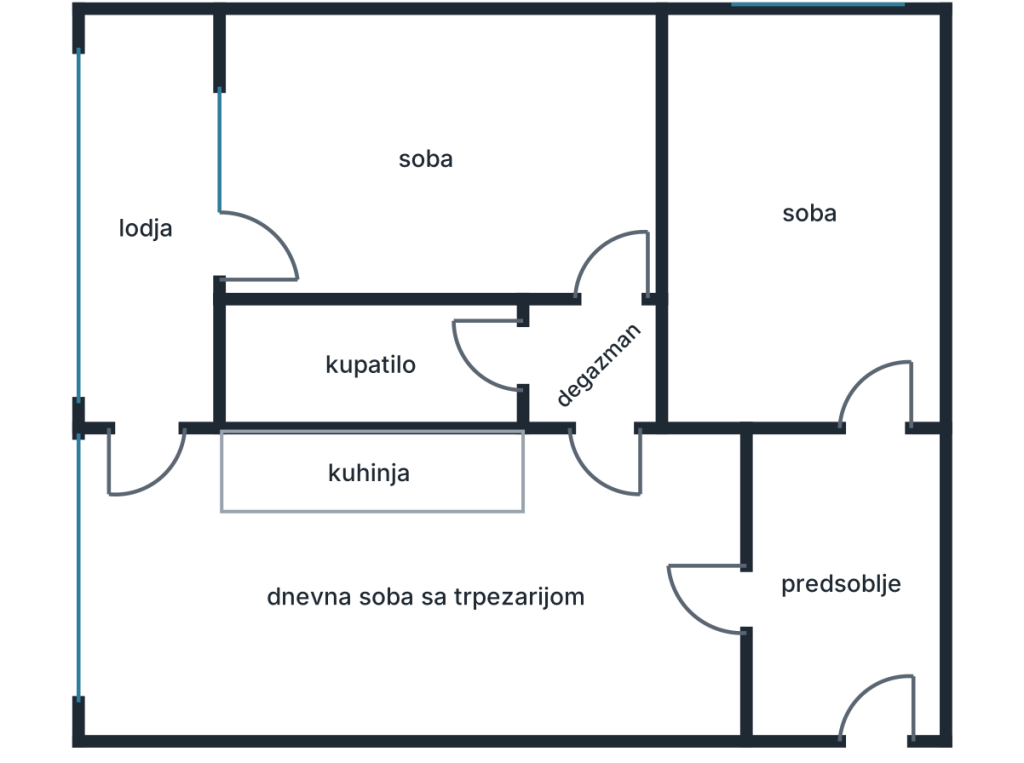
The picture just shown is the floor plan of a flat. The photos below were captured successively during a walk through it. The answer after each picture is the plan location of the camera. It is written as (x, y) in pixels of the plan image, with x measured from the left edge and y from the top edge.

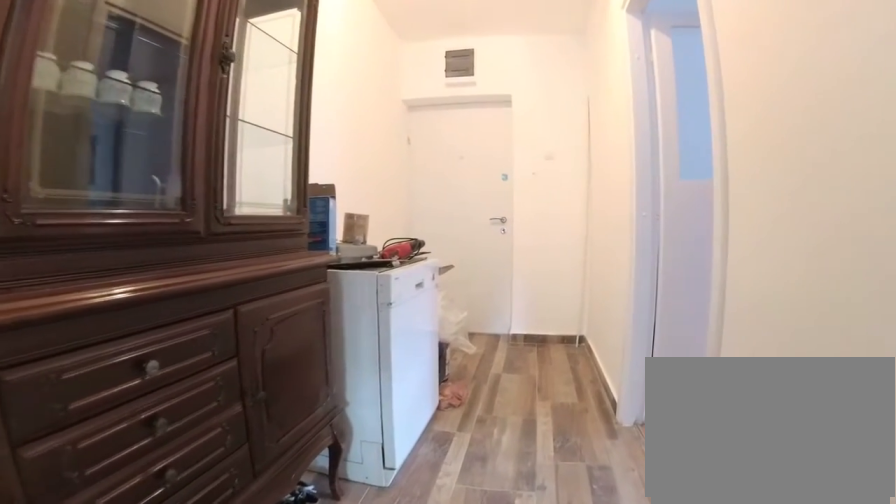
(881, 432)
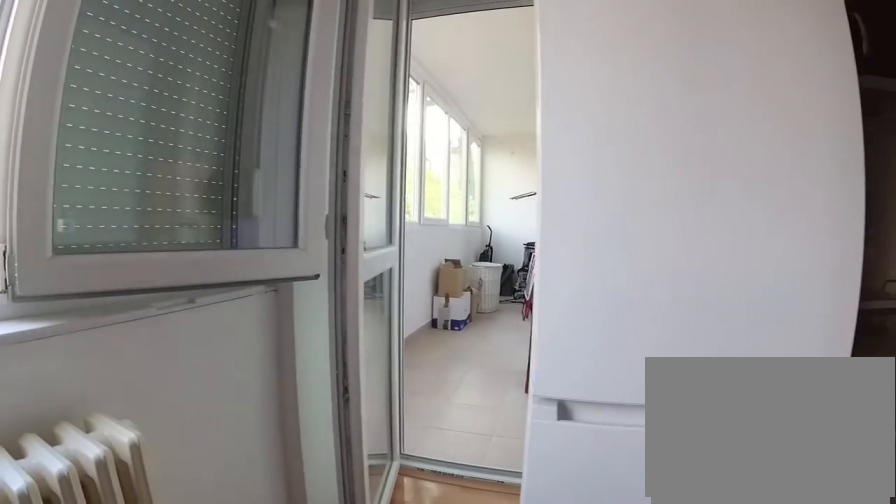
(128, 647)
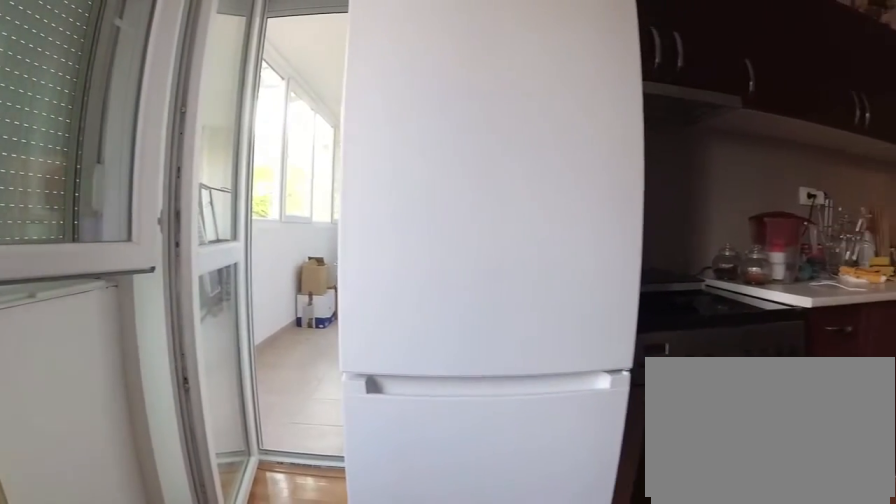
(112, 655)
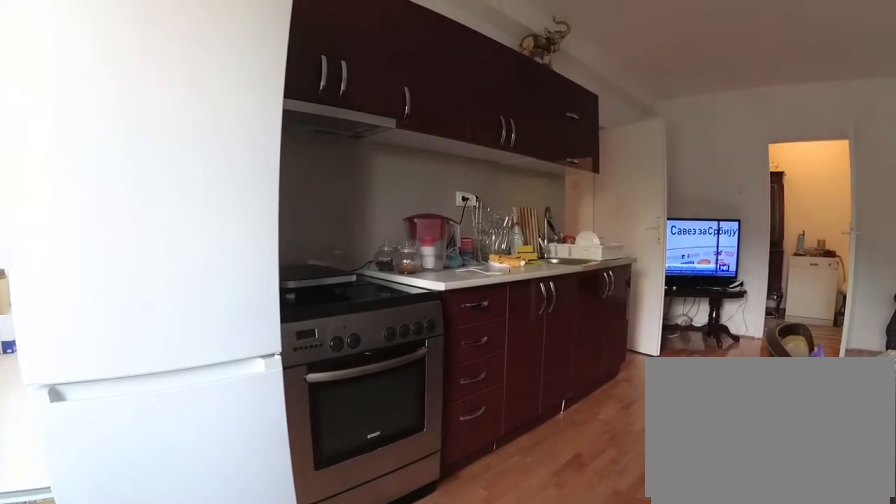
(87, 642)
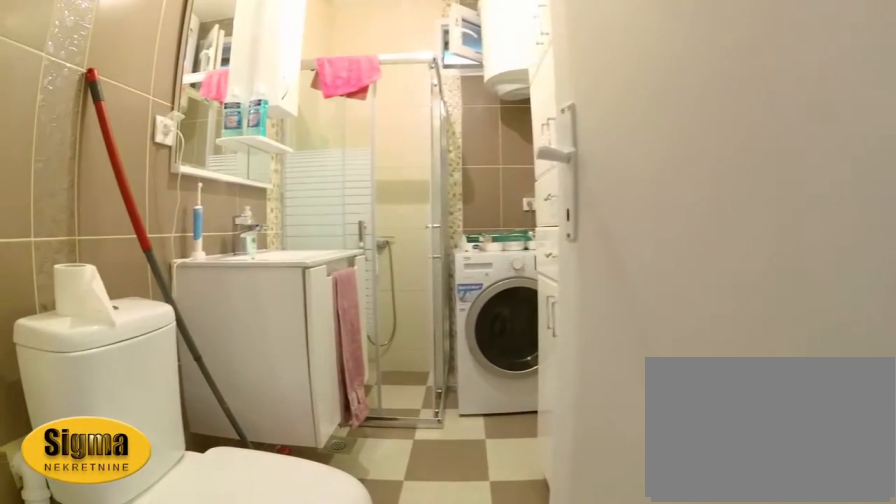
(577, 364)
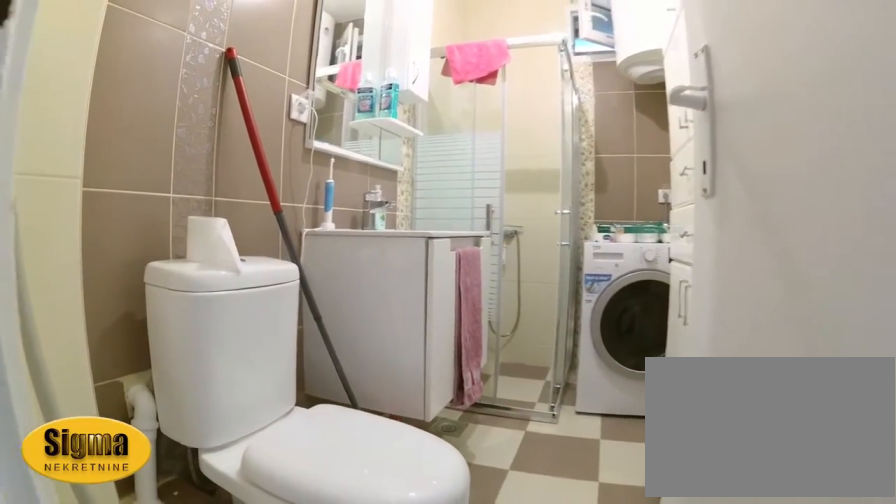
(549, 377)
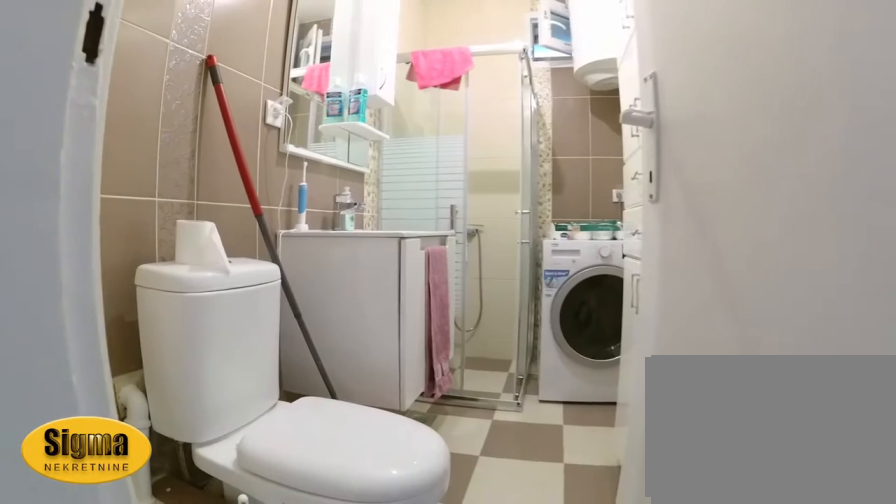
(554, 381)
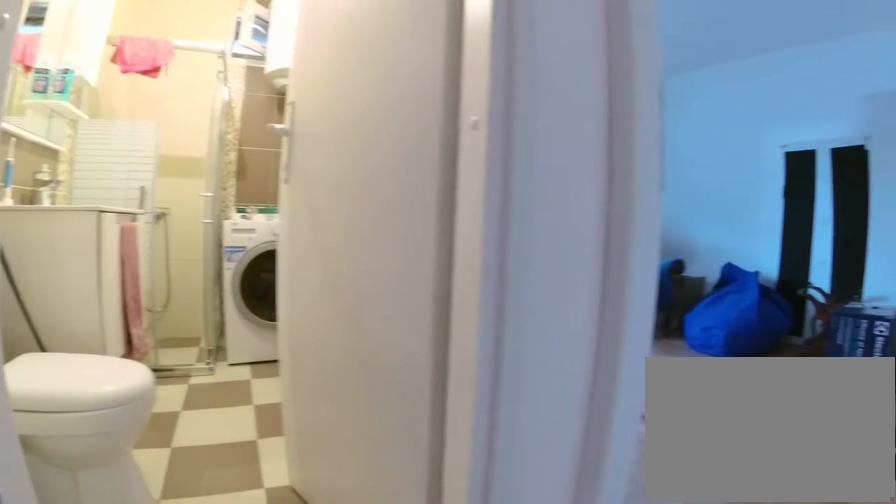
(589, 413)
